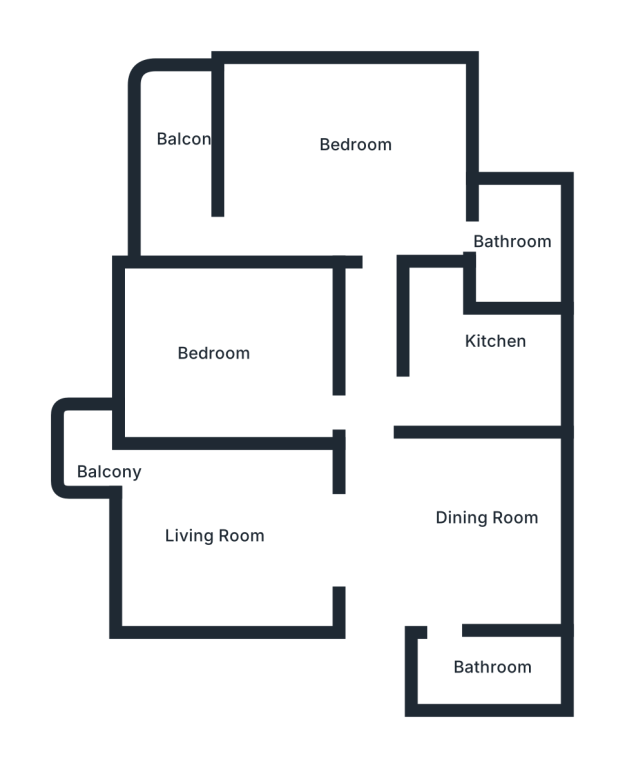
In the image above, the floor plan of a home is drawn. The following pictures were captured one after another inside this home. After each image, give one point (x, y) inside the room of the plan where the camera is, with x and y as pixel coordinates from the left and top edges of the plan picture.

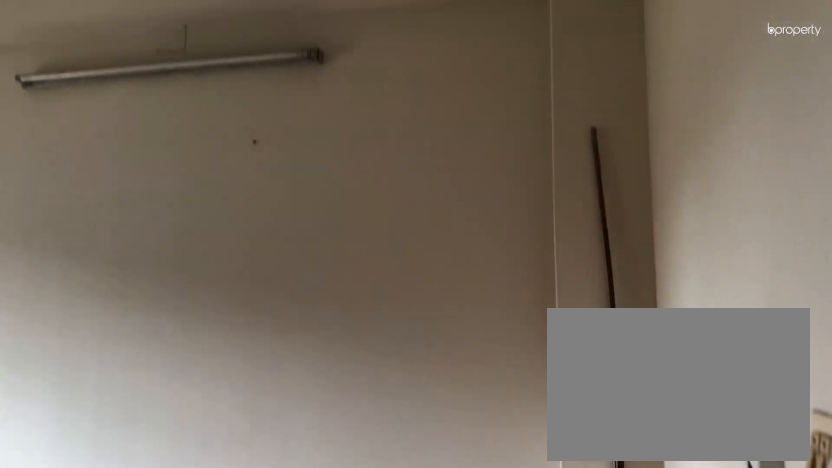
(224, 358)
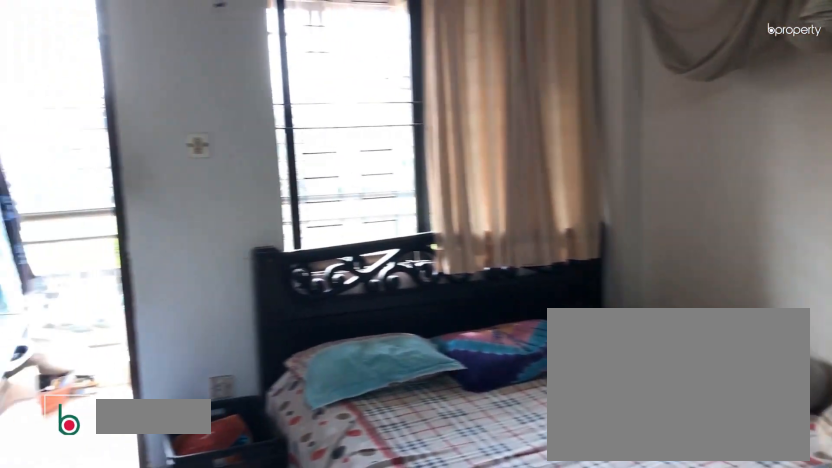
(338, 147)
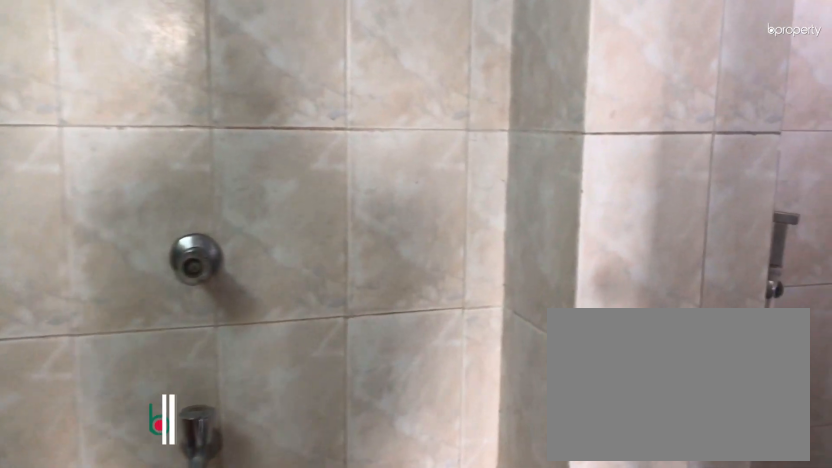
(518, 245)
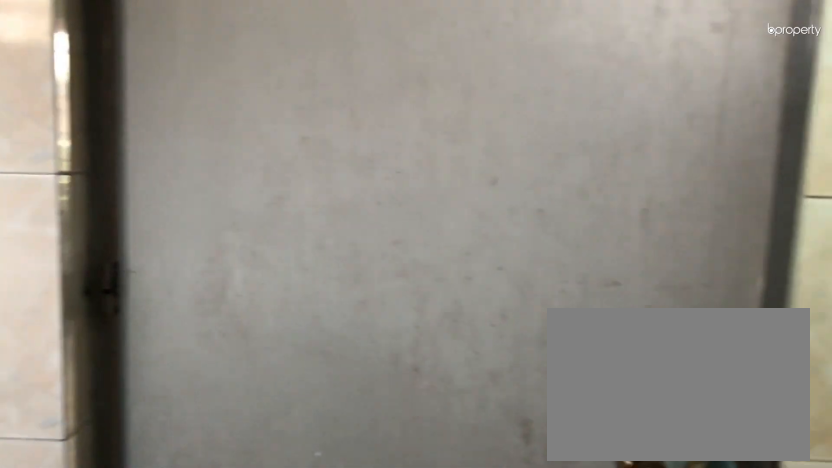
(518, 245)
